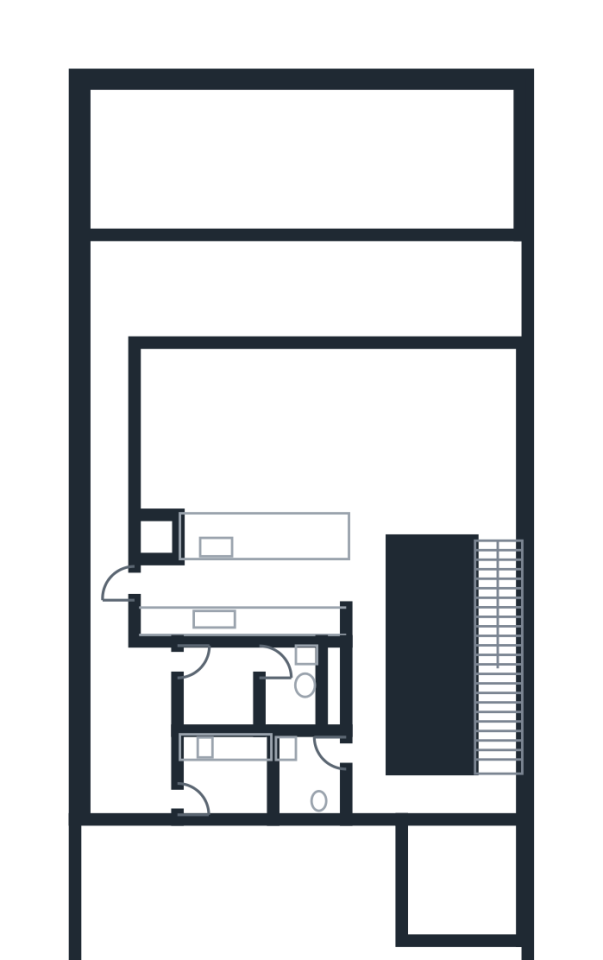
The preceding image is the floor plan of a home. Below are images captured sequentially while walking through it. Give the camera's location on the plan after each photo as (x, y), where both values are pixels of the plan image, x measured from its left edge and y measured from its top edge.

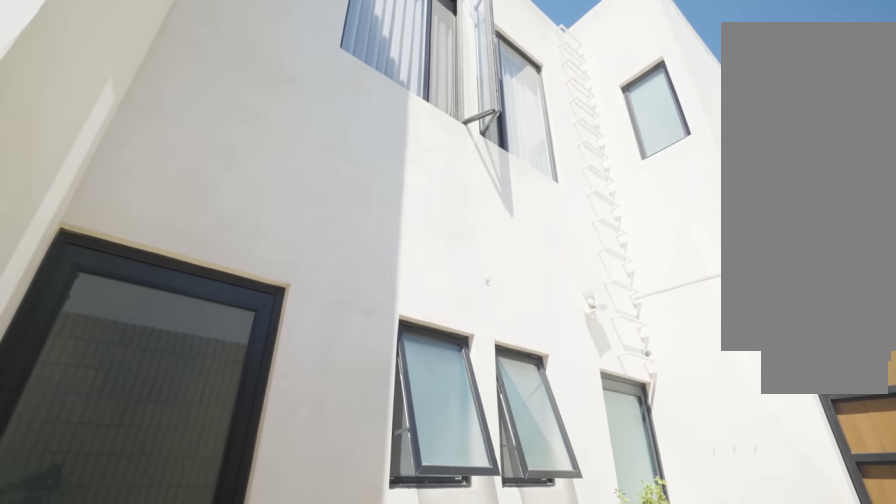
(111, 678)
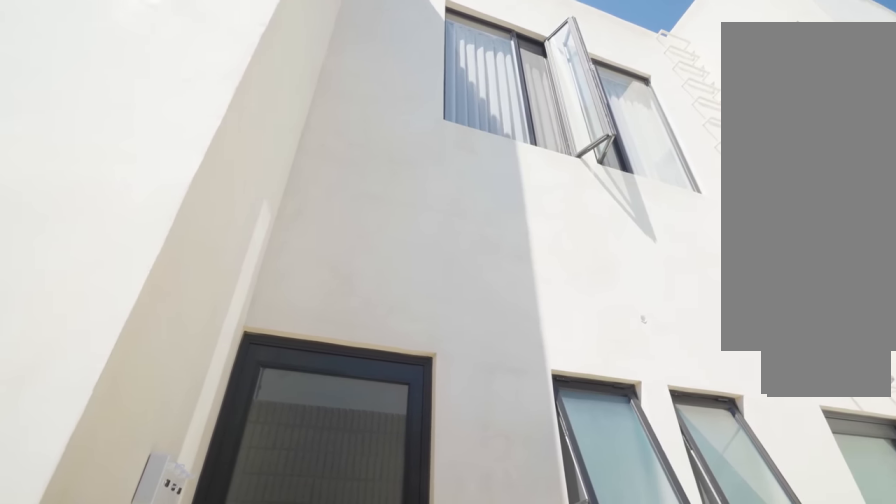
(110, 696)
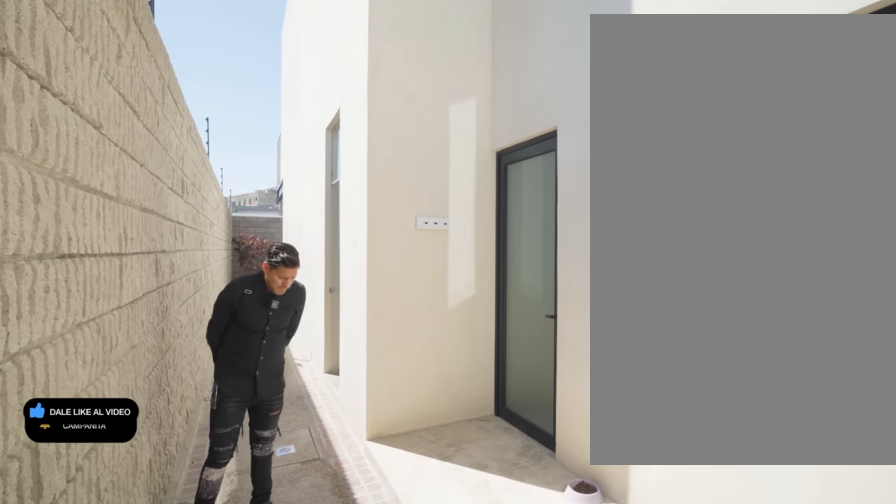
(134, 778)
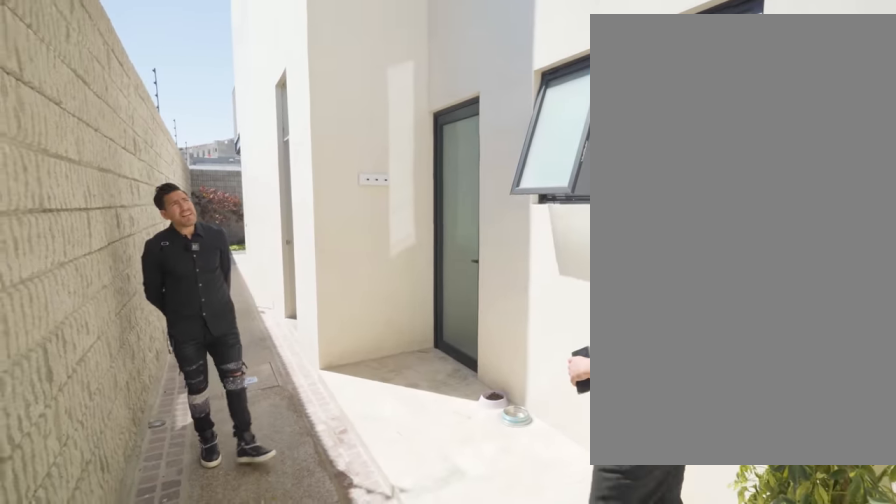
(119, 788)
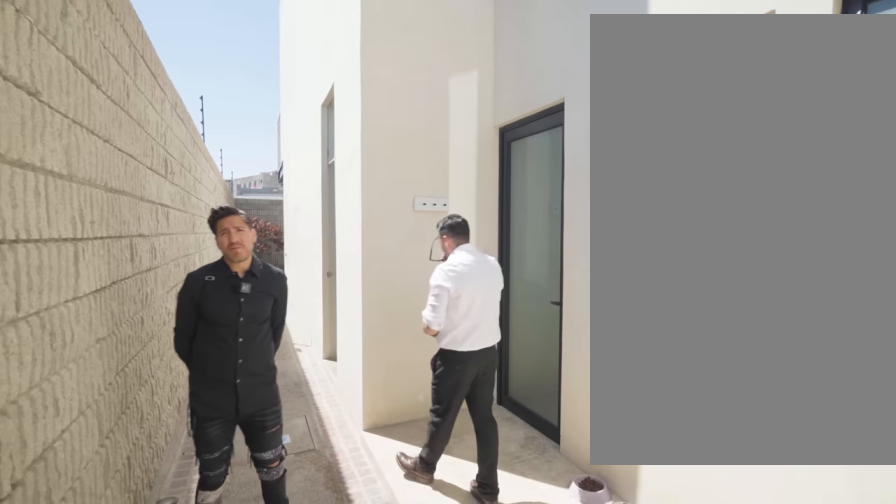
(117, 788)
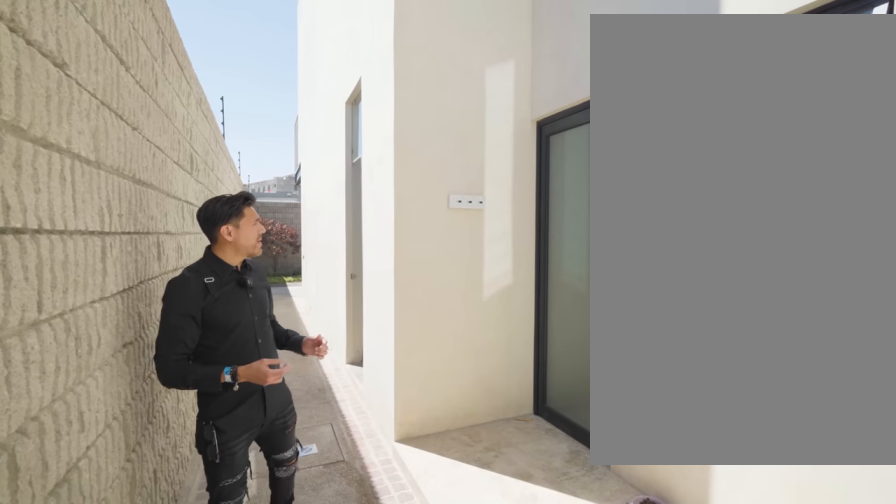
(117, 774)
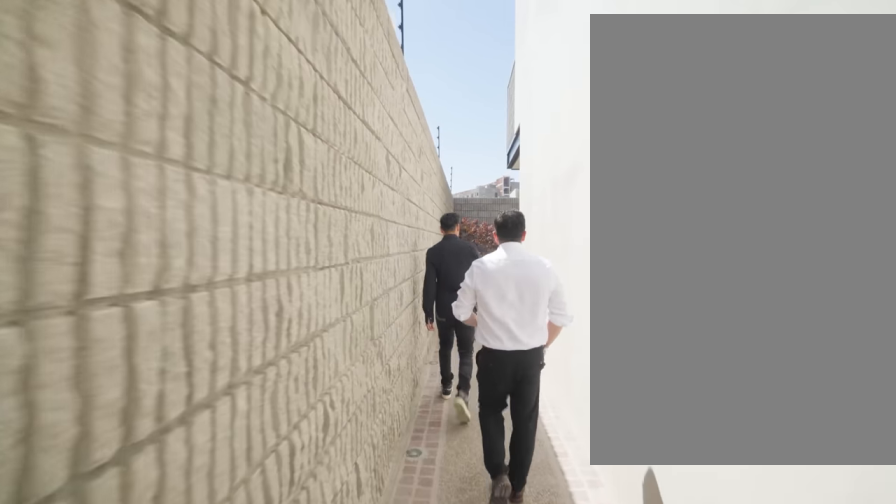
(98, 656)
